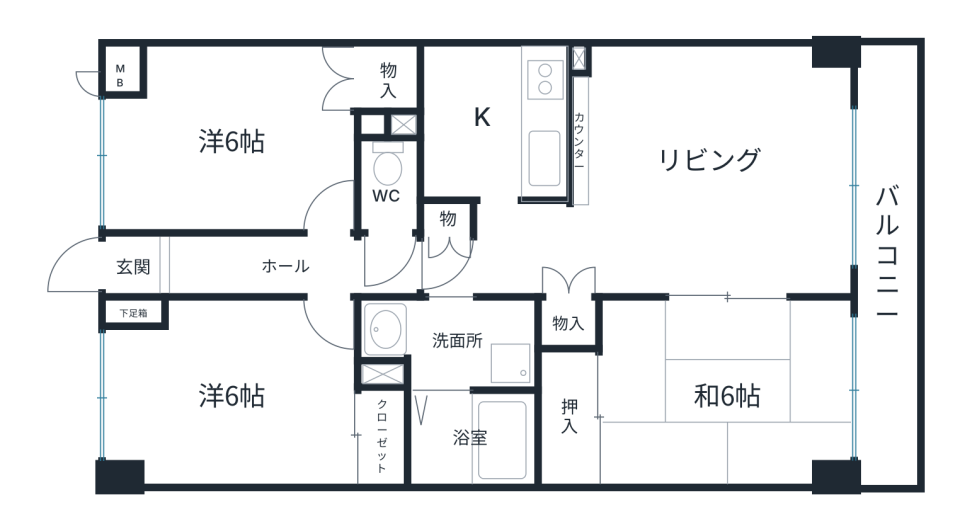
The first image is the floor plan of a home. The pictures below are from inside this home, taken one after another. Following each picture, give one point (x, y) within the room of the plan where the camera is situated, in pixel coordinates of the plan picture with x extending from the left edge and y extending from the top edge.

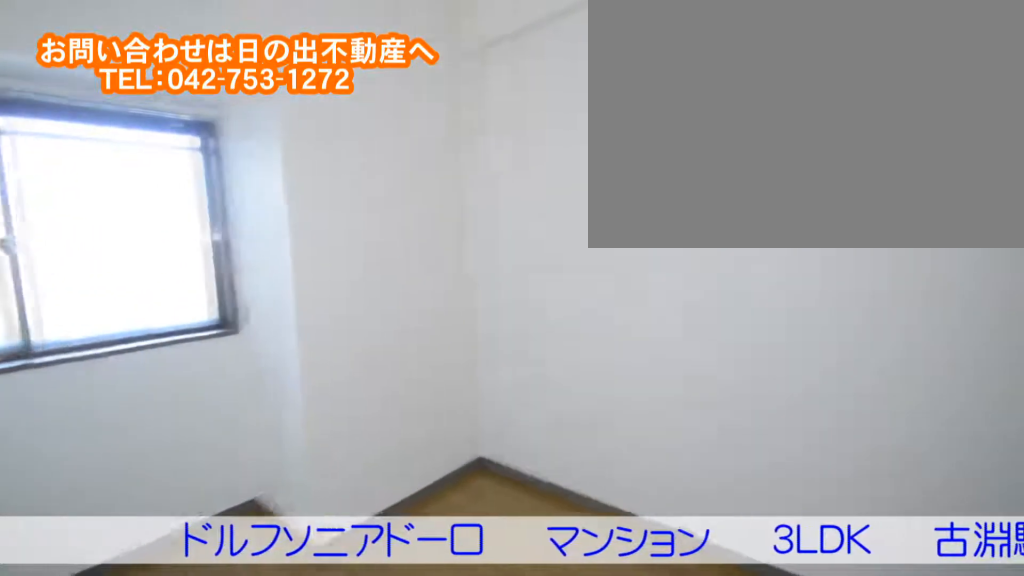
(165, 134)
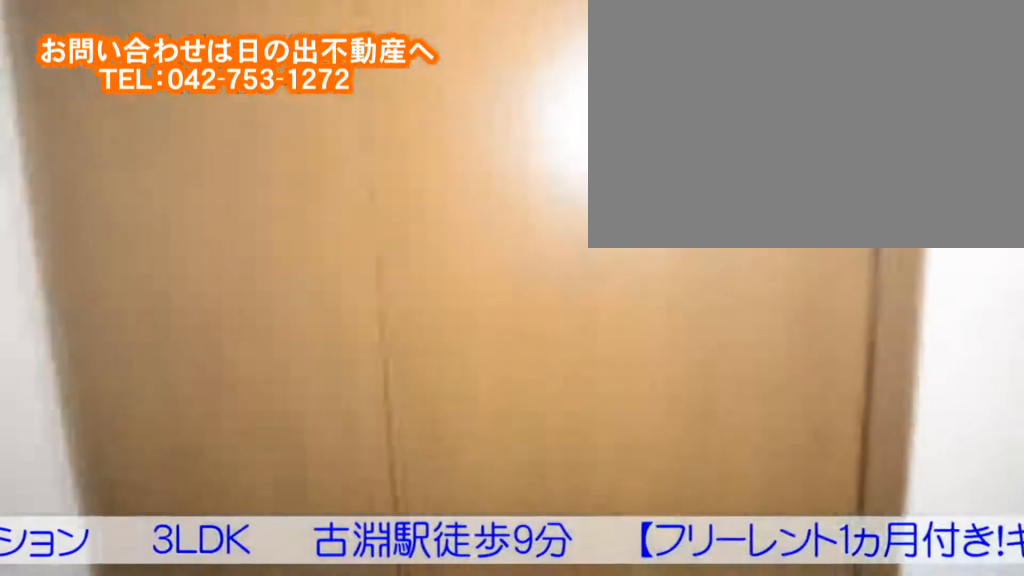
(165, 134)
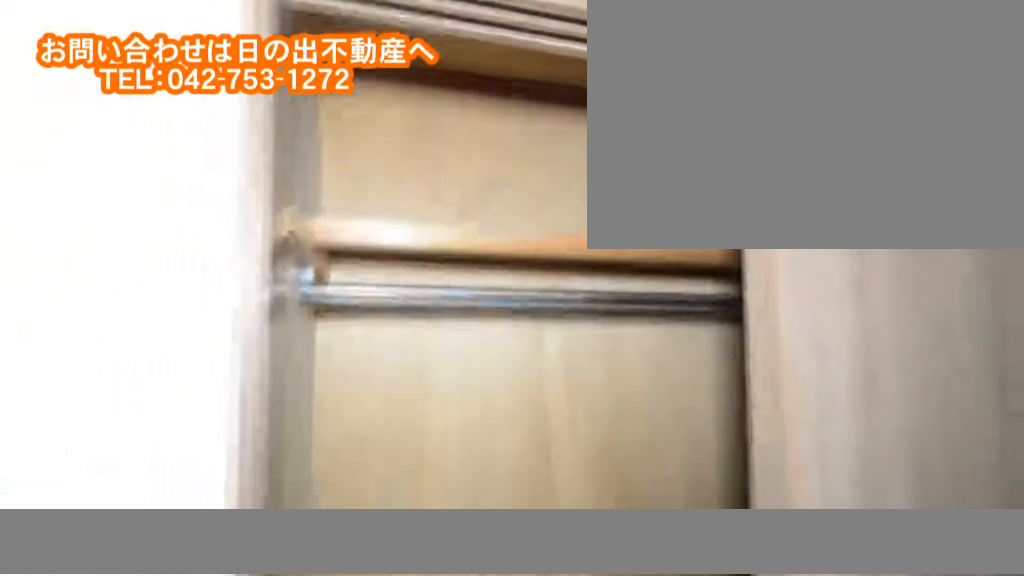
(178, 419)
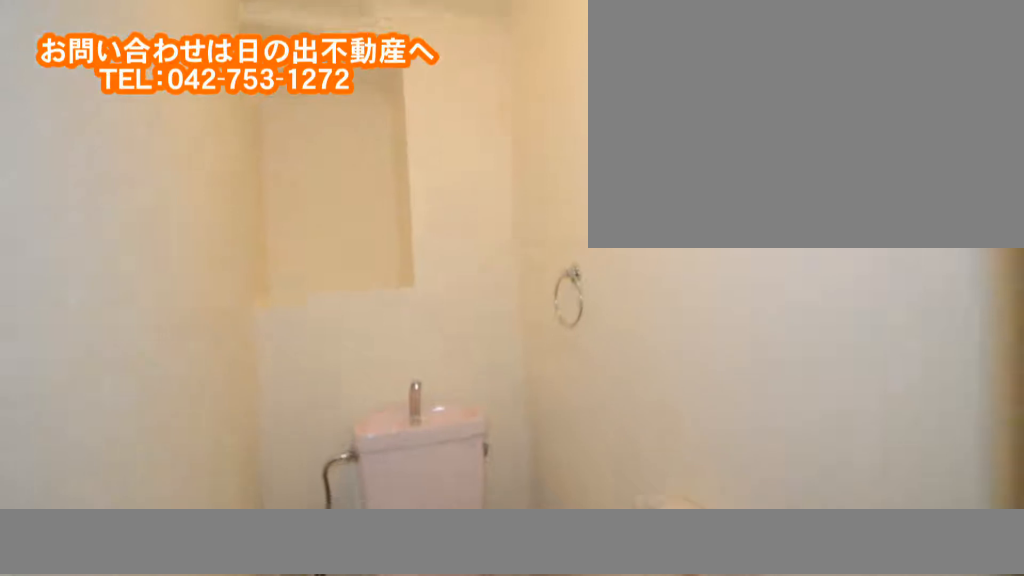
(390, 187)
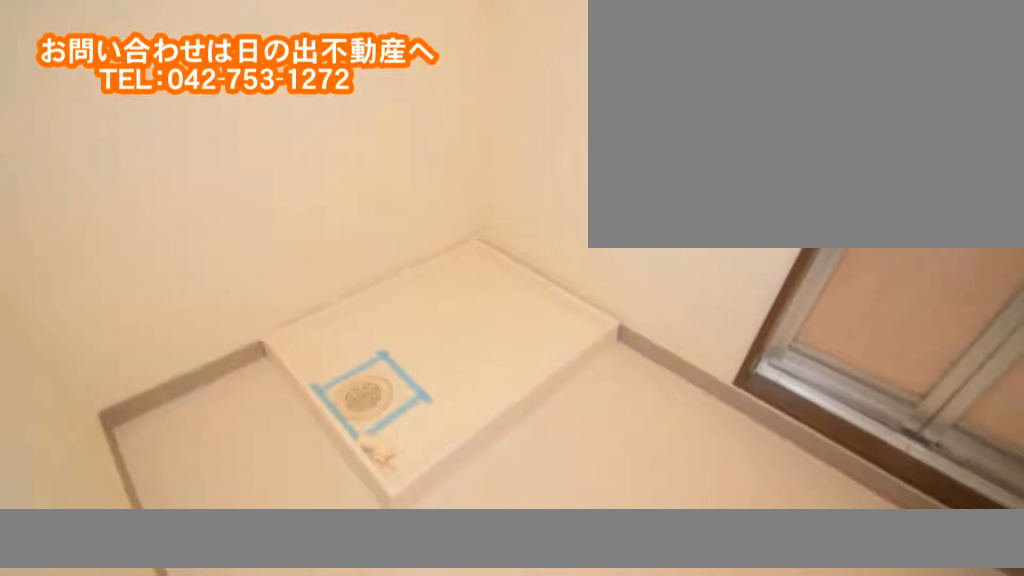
(483, 335)
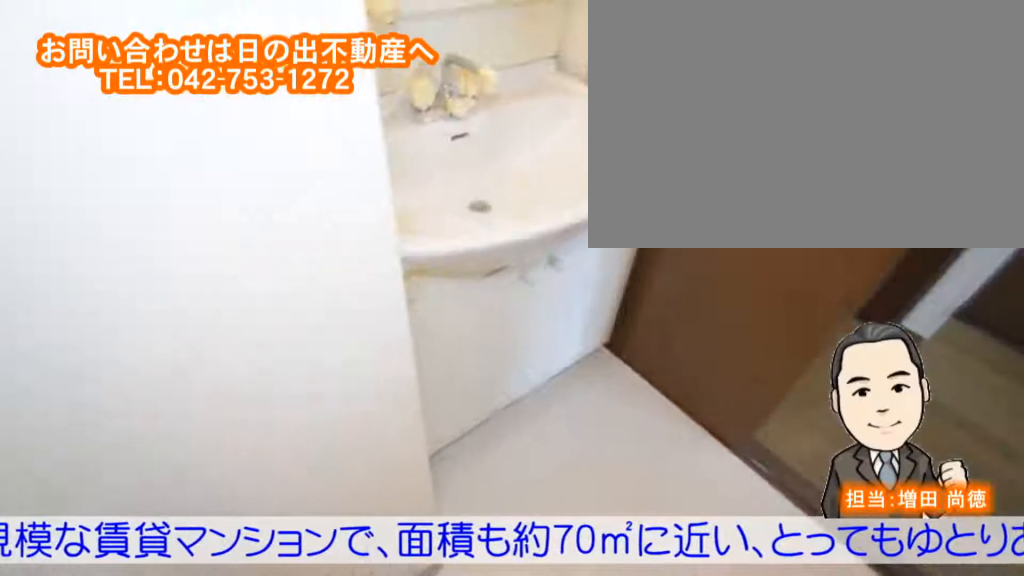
(484, 336)
